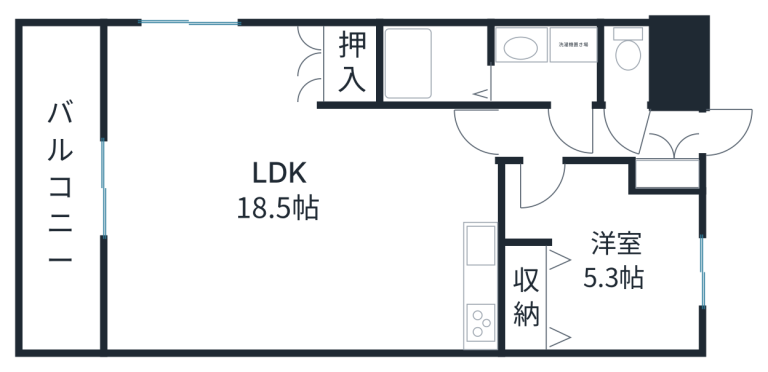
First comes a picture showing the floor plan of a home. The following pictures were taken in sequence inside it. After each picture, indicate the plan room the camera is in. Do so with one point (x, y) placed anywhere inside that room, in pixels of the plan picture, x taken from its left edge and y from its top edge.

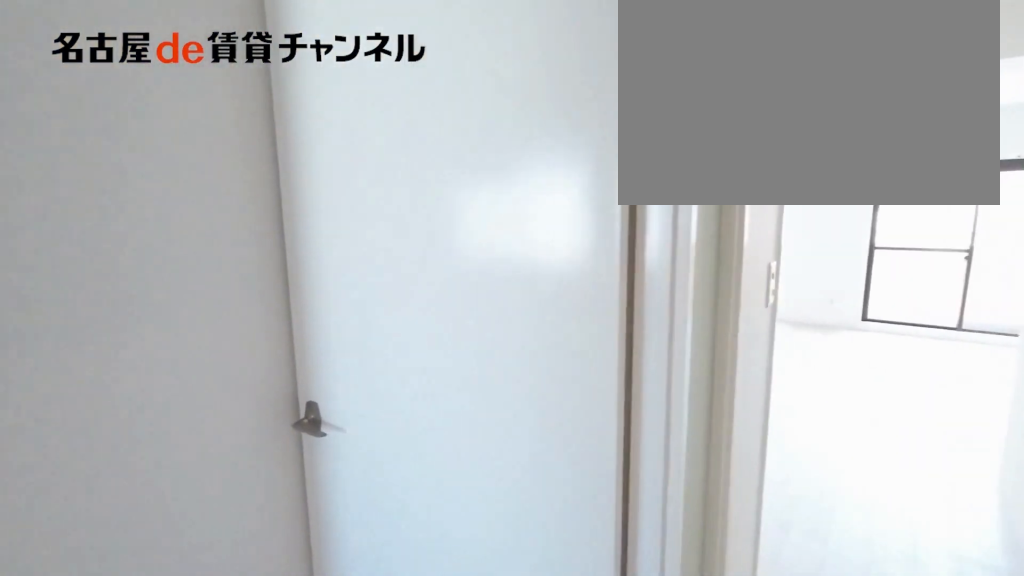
(573, 134)
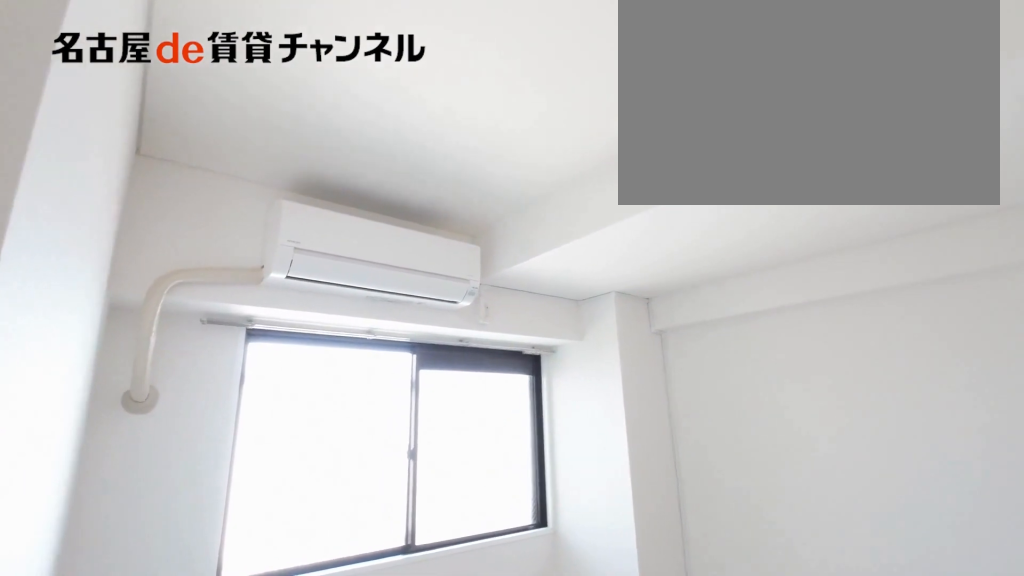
(601, 260)
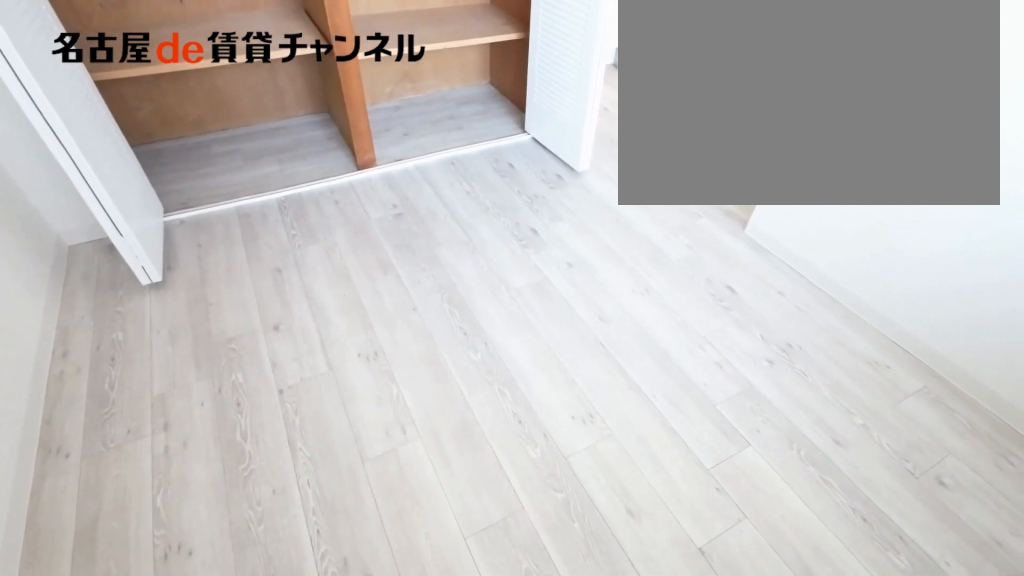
(601, 260)
